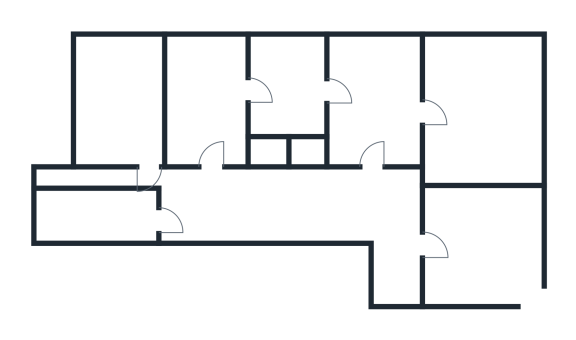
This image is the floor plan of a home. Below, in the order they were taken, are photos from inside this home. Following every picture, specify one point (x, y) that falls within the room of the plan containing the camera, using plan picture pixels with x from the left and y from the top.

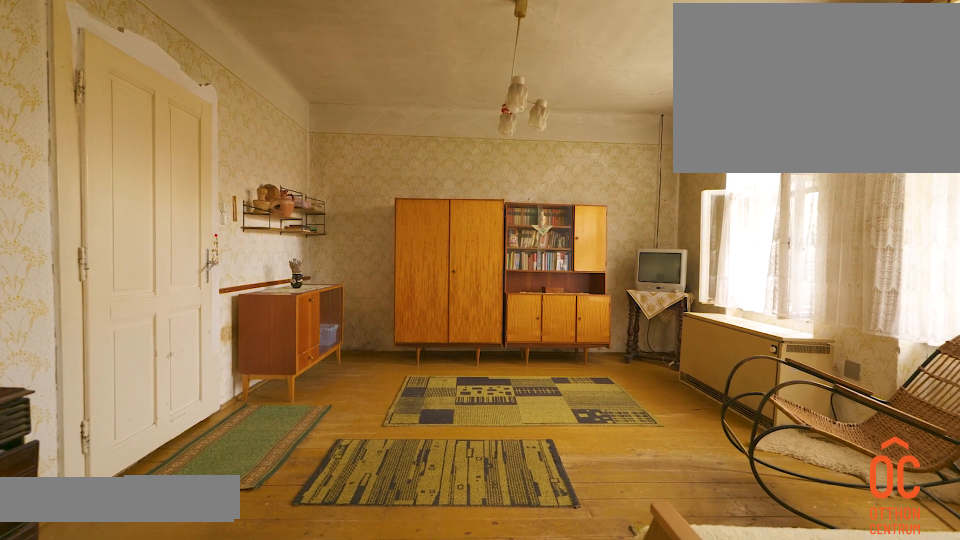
(476, 99)
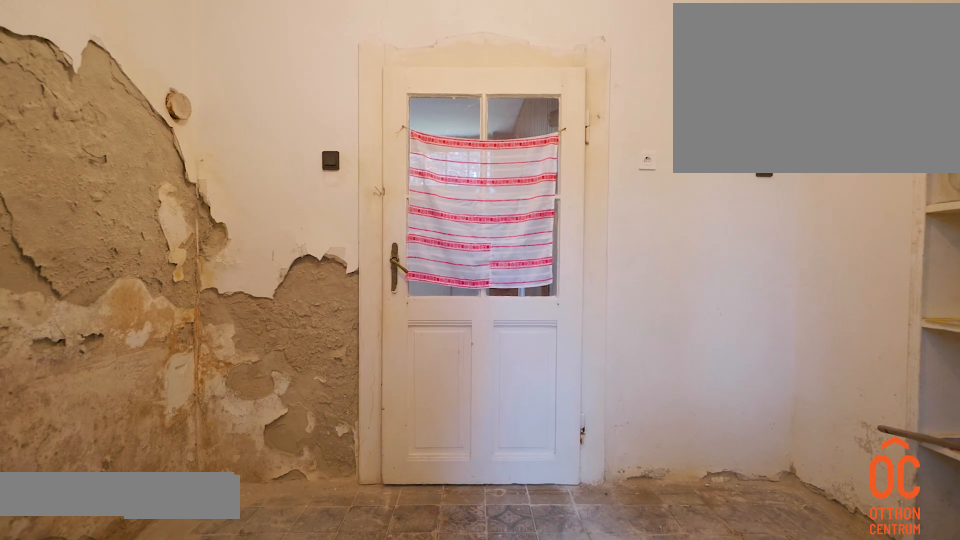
(203, 99)
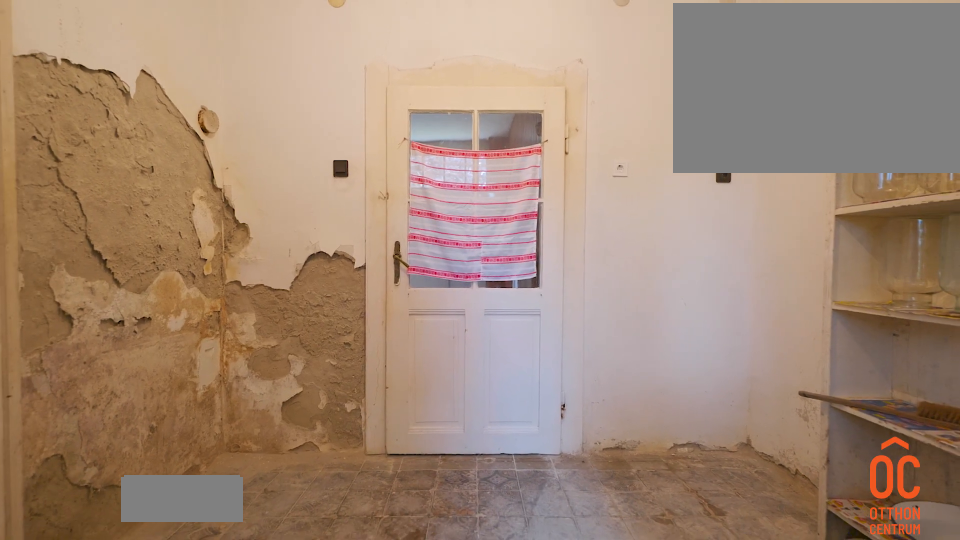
(203, 99)
